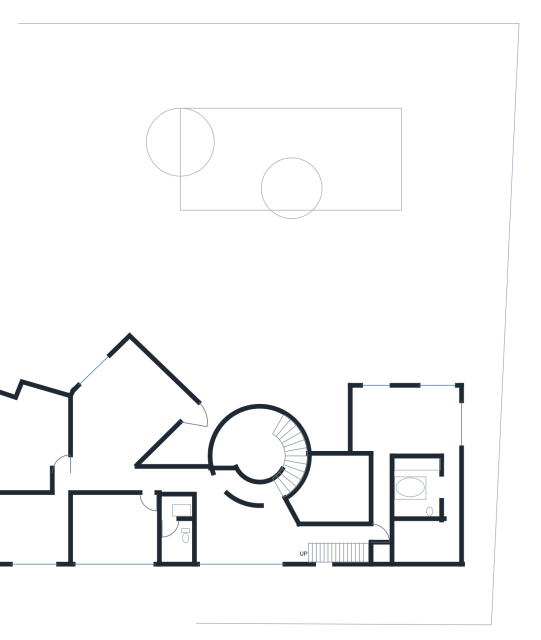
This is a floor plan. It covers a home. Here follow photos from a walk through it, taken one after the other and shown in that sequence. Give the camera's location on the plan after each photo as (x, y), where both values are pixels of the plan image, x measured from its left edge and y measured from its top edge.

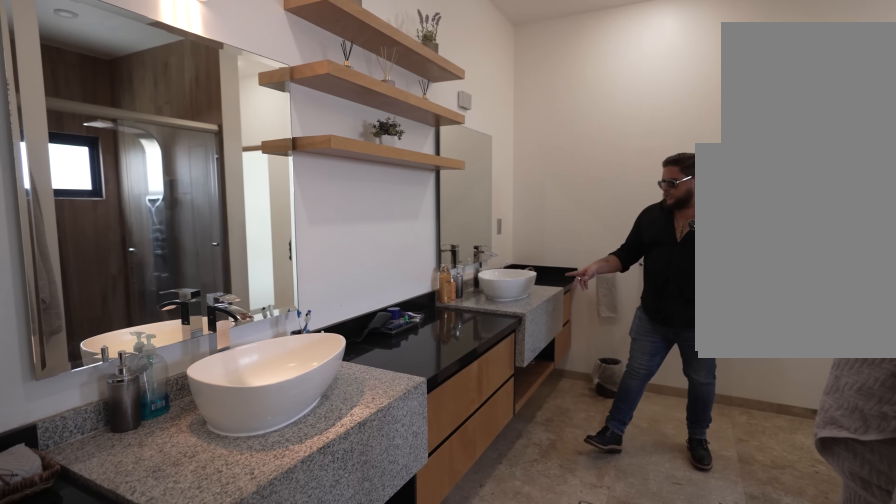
(436, 486)
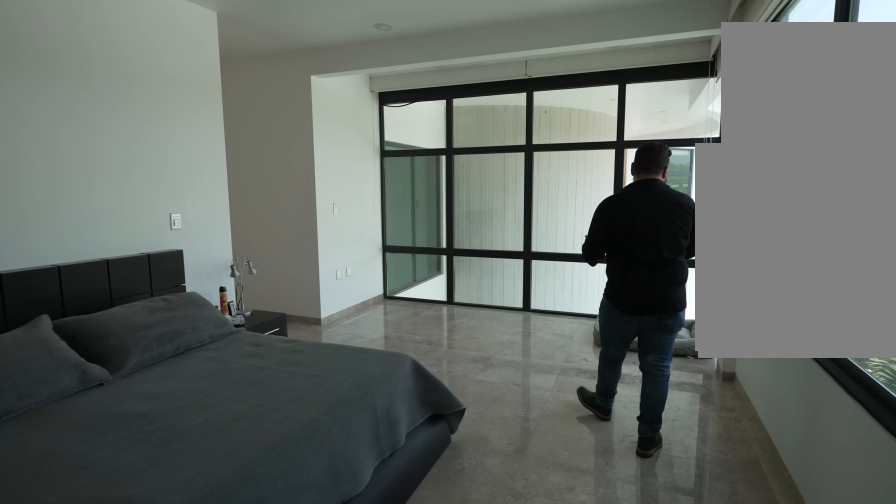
(428, 399)
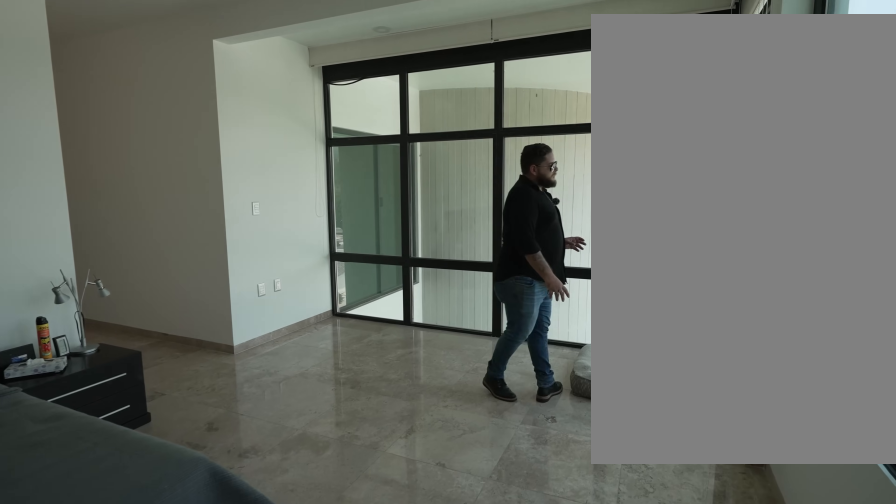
(428, 399)
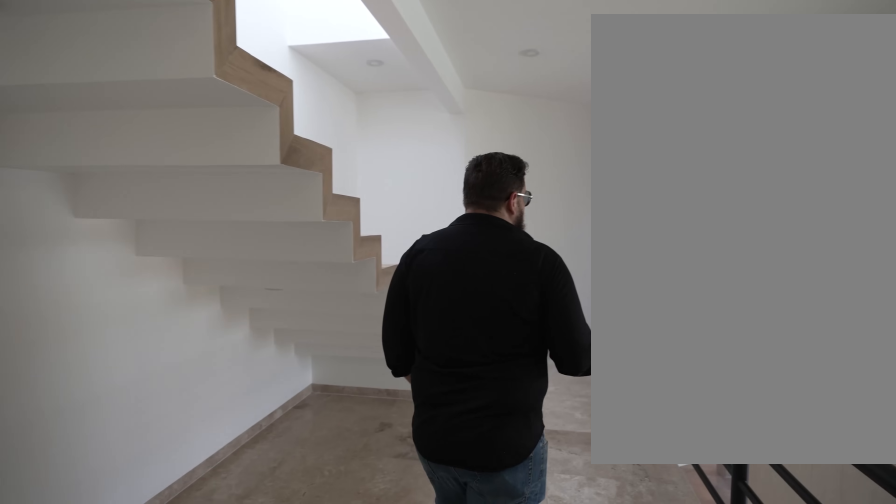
(377, 524)
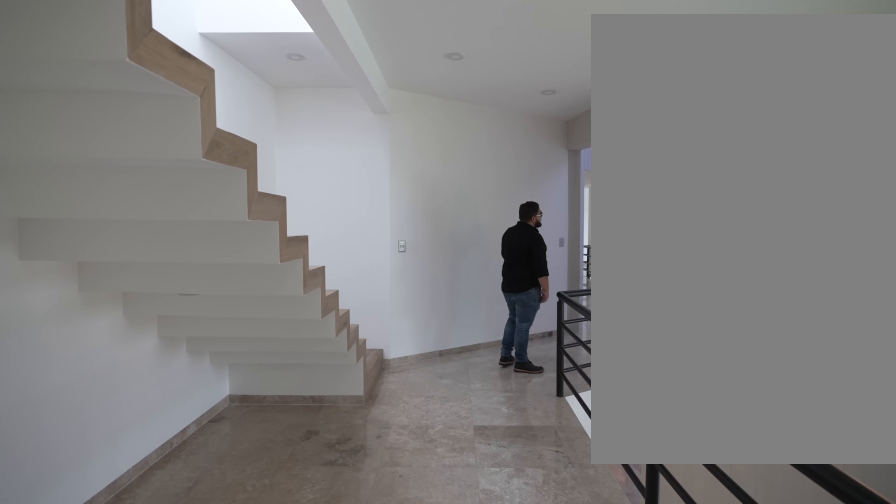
(350, 531)
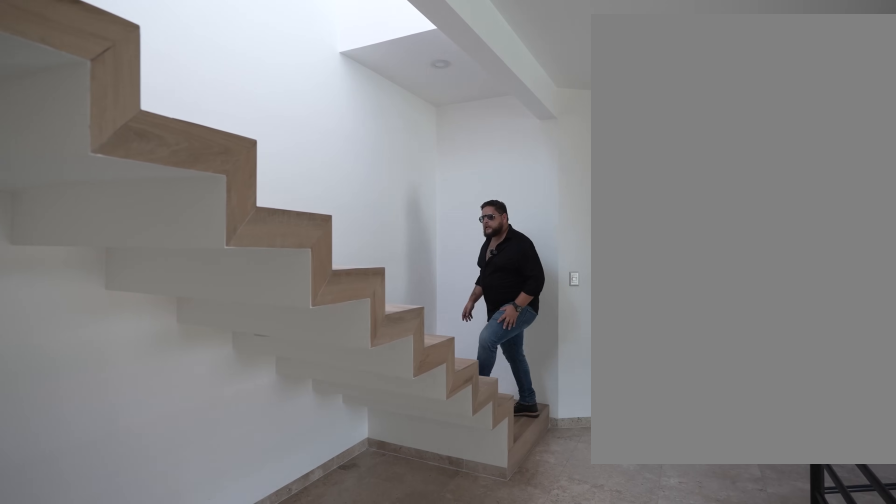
(350, 531)
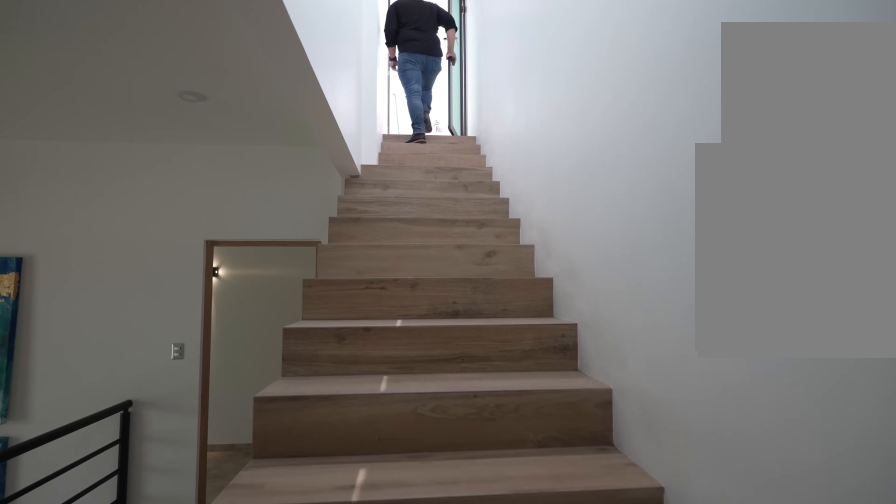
(322, 553)
